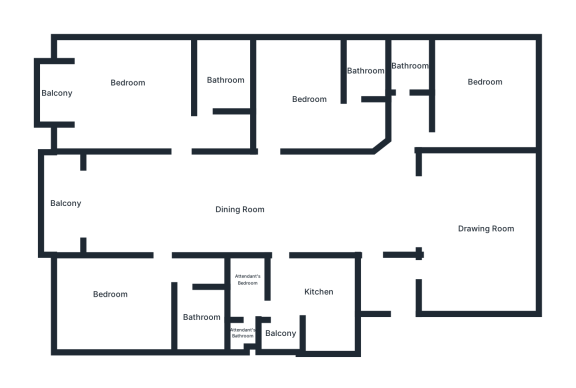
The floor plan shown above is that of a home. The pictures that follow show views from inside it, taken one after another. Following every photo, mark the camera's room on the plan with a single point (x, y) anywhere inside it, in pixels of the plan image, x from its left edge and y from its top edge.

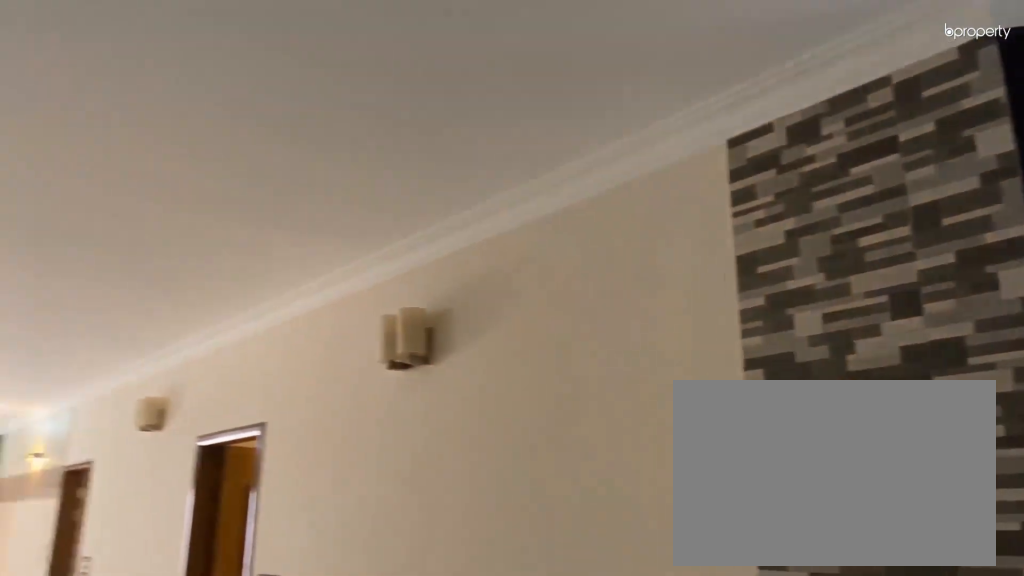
(305, 199)
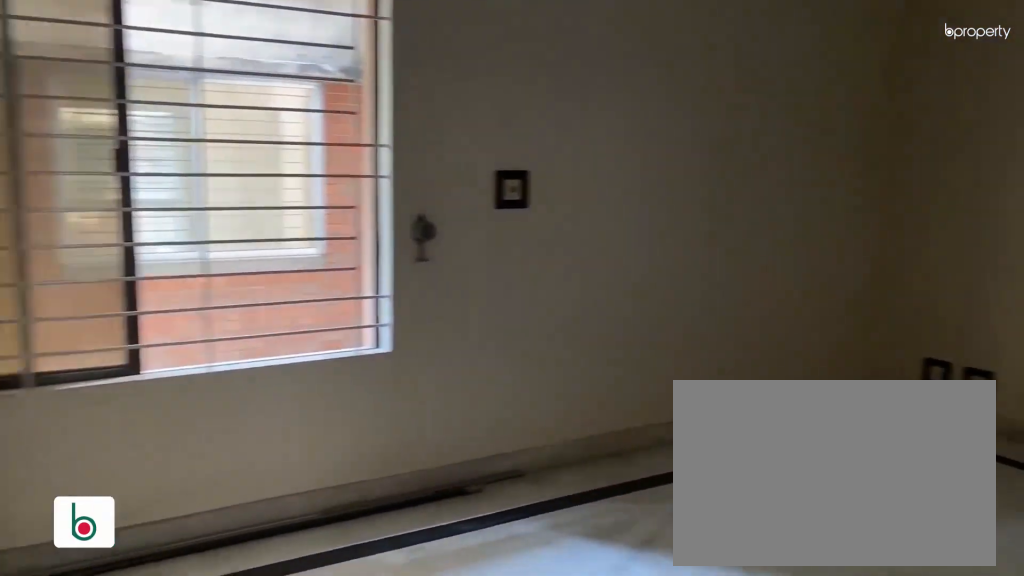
(476, 207)
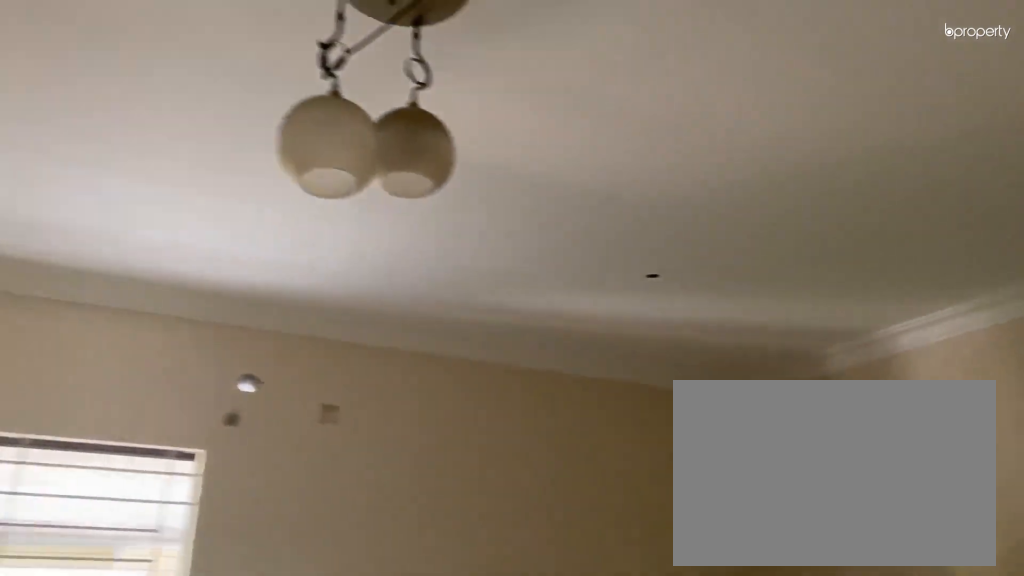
(476, 207)
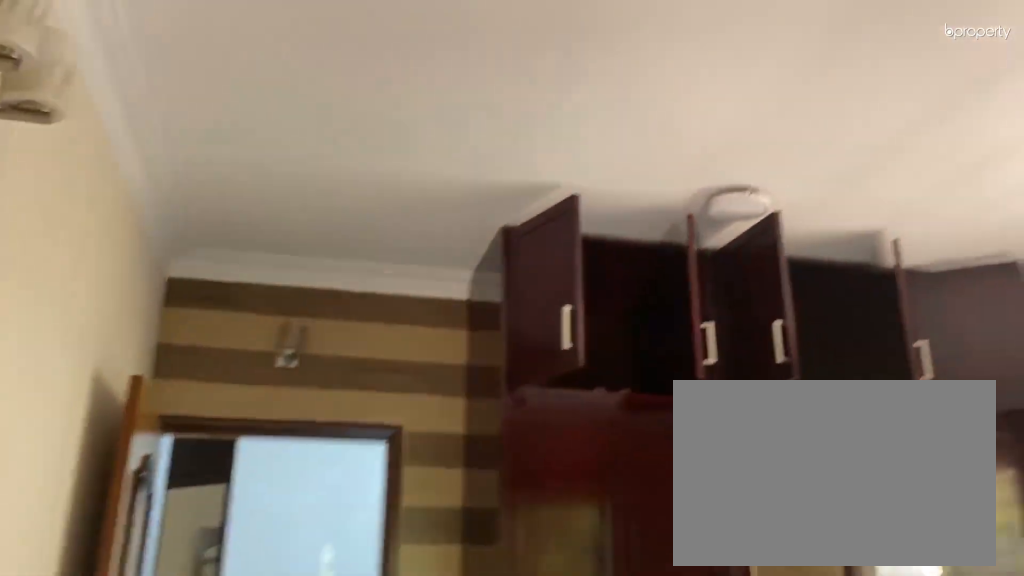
(484, 85)
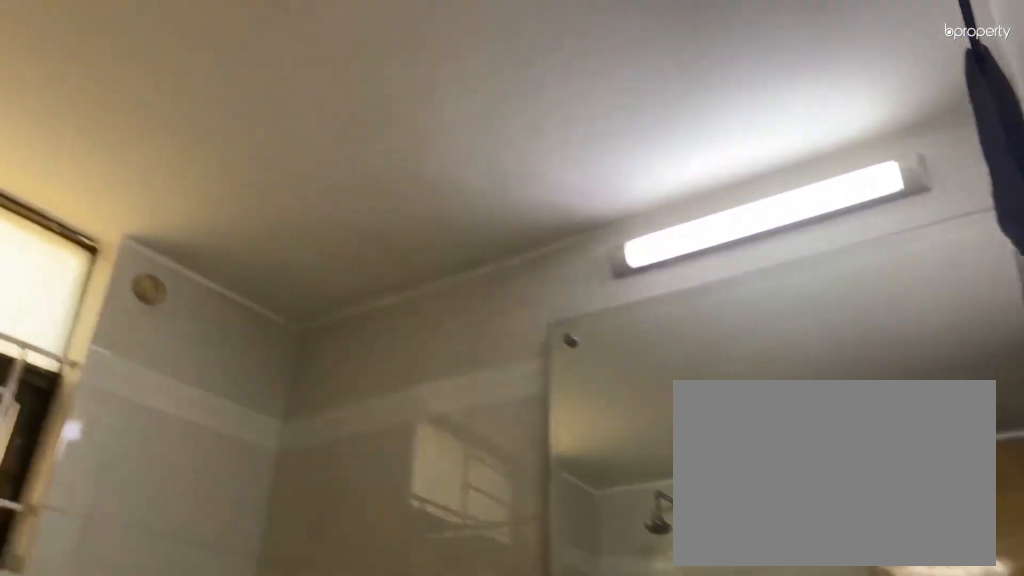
(407, 61)
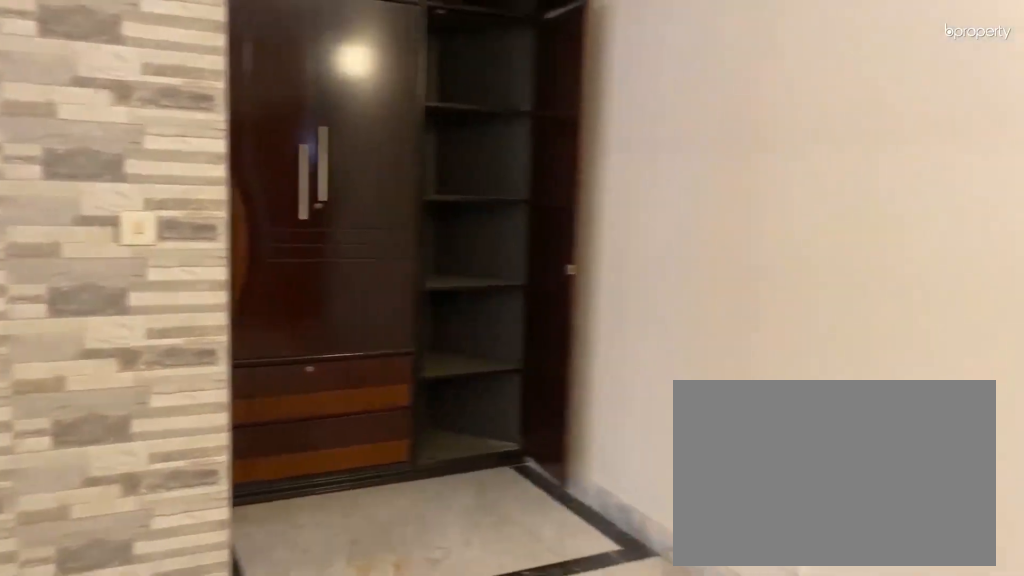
(319, 103)
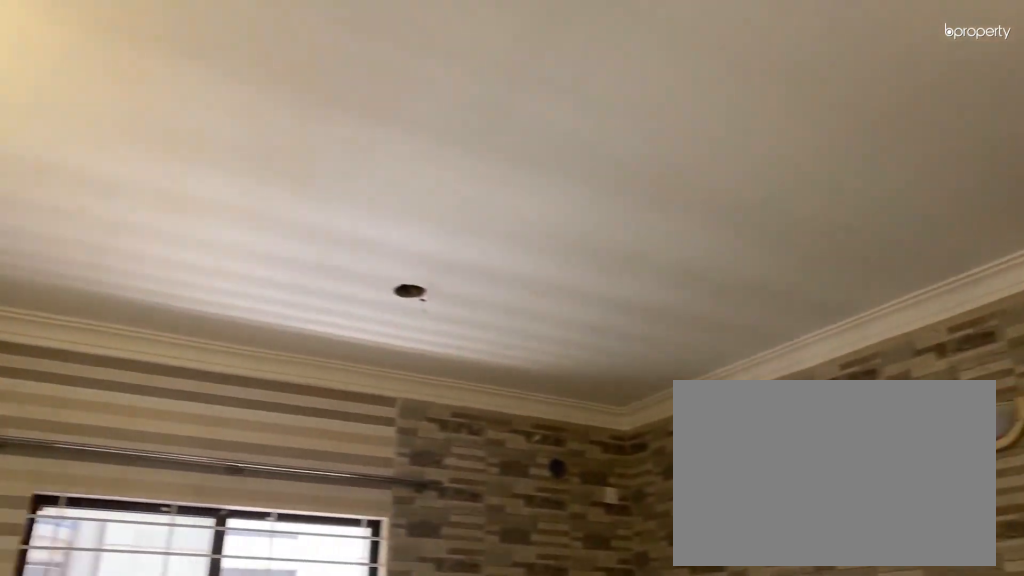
(319, 103)
